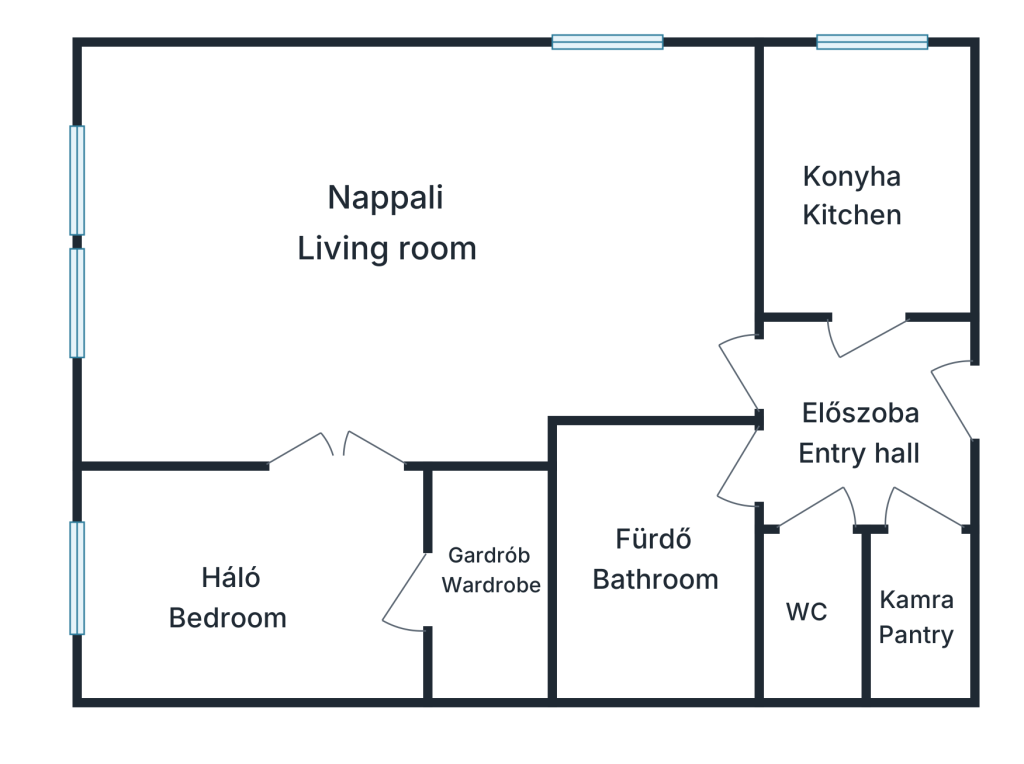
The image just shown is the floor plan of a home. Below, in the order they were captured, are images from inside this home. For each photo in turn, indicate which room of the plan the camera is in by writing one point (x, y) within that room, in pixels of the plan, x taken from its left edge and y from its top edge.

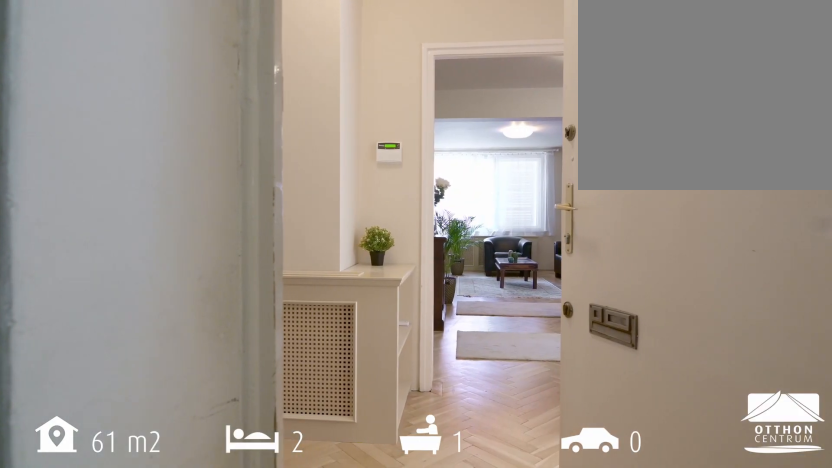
(862, 412)
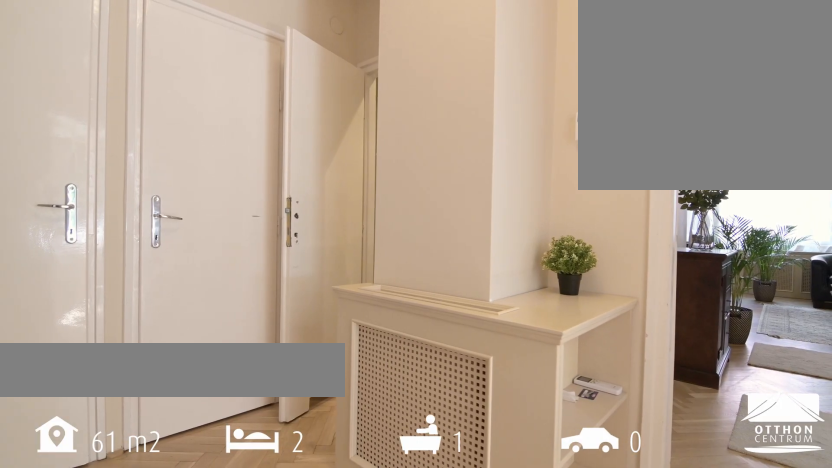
(862, 412)
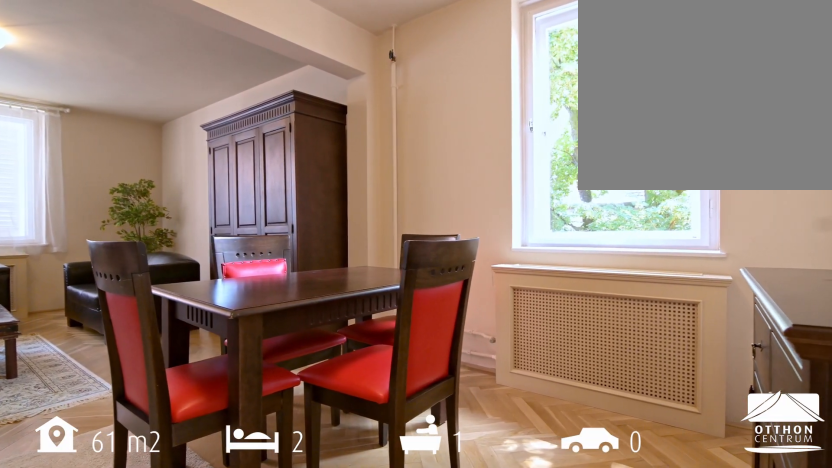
(426, 245)
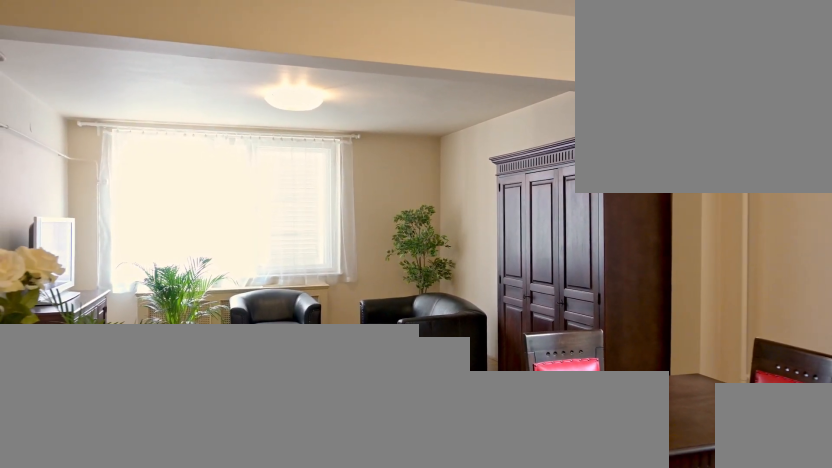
(426, 245)
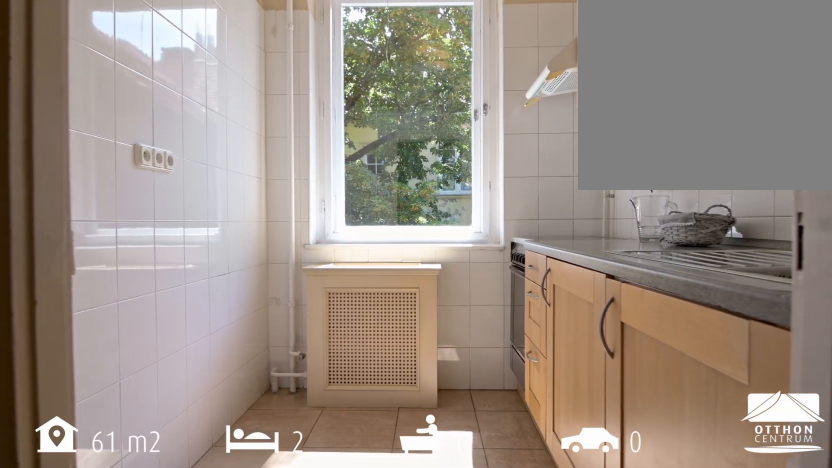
(857, 184)
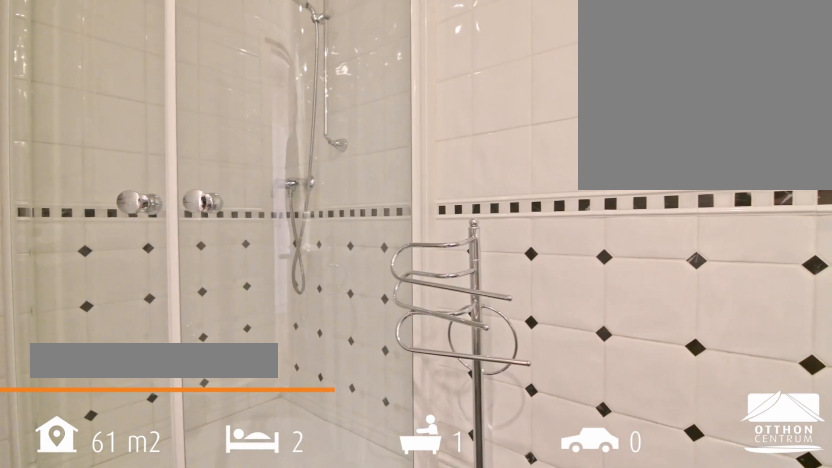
(649, 569)
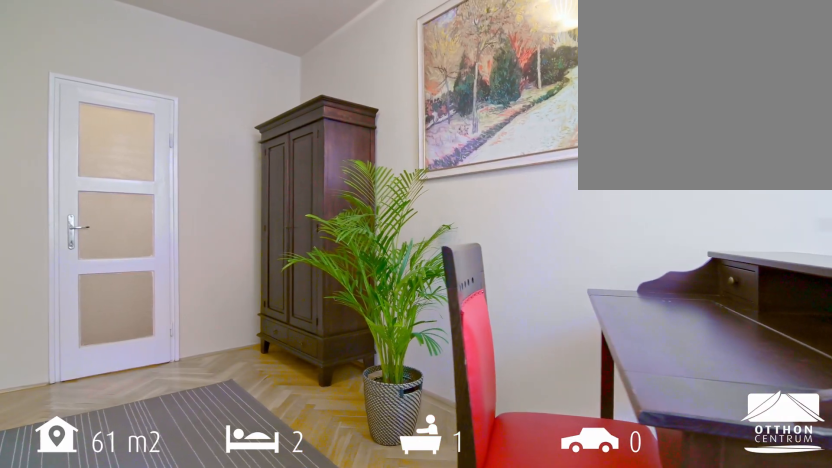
(283, 579)
